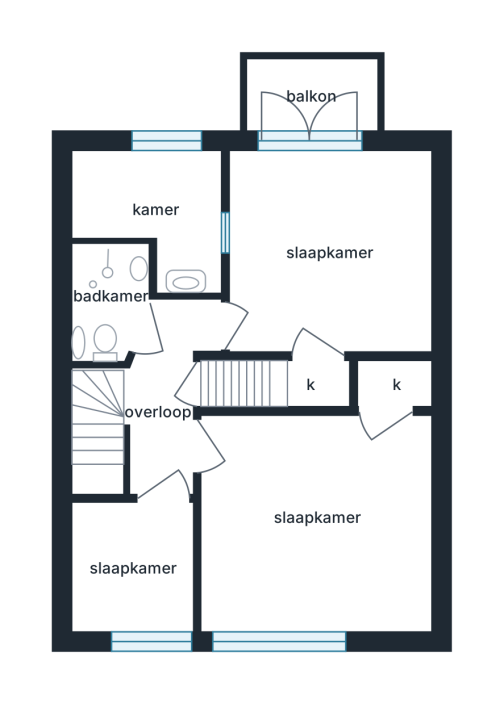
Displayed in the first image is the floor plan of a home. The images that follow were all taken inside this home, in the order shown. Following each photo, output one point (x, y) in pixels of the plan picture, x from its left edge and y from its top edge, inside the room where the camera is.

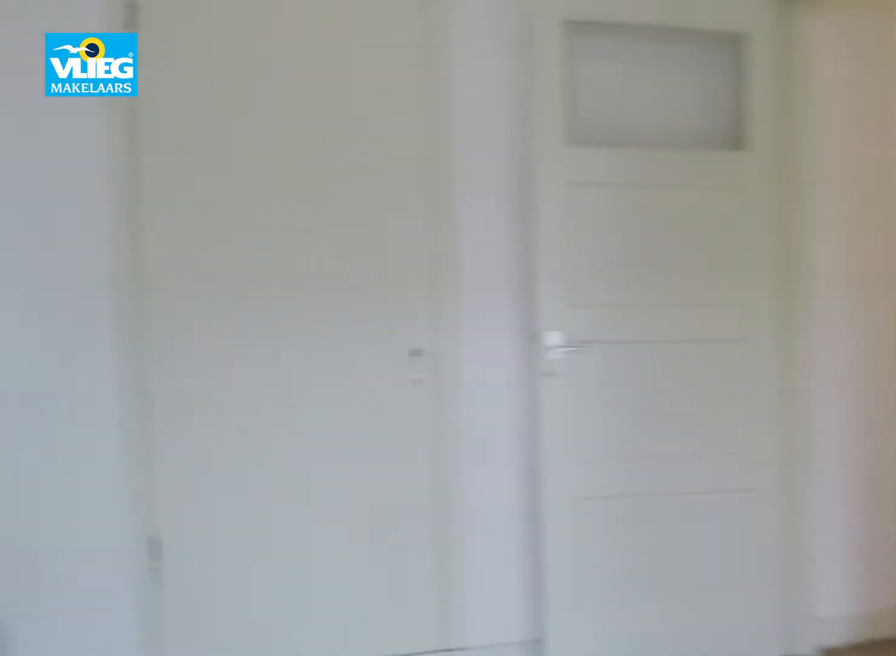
(301, 333)
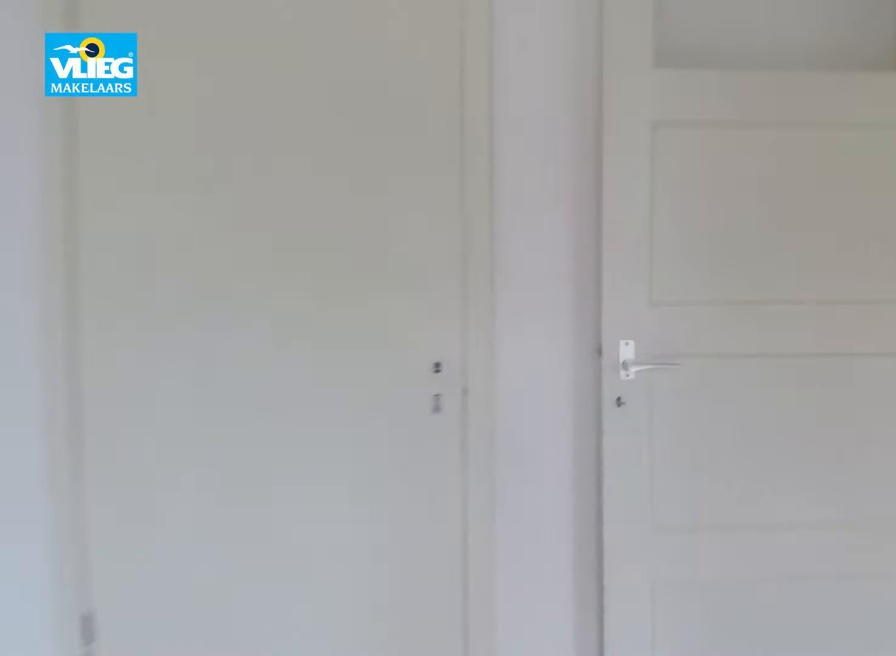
(301, 333)
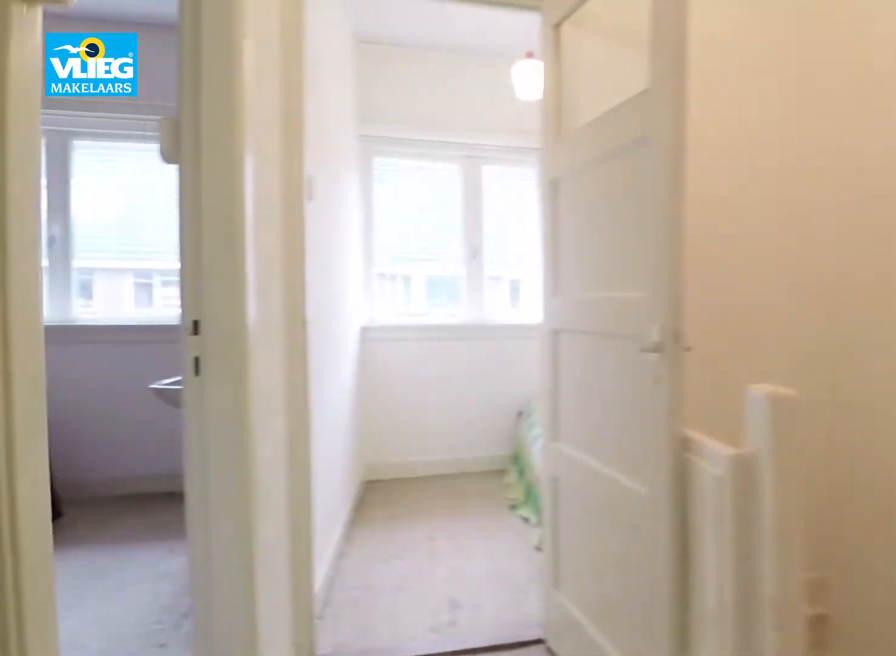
(152, 405)
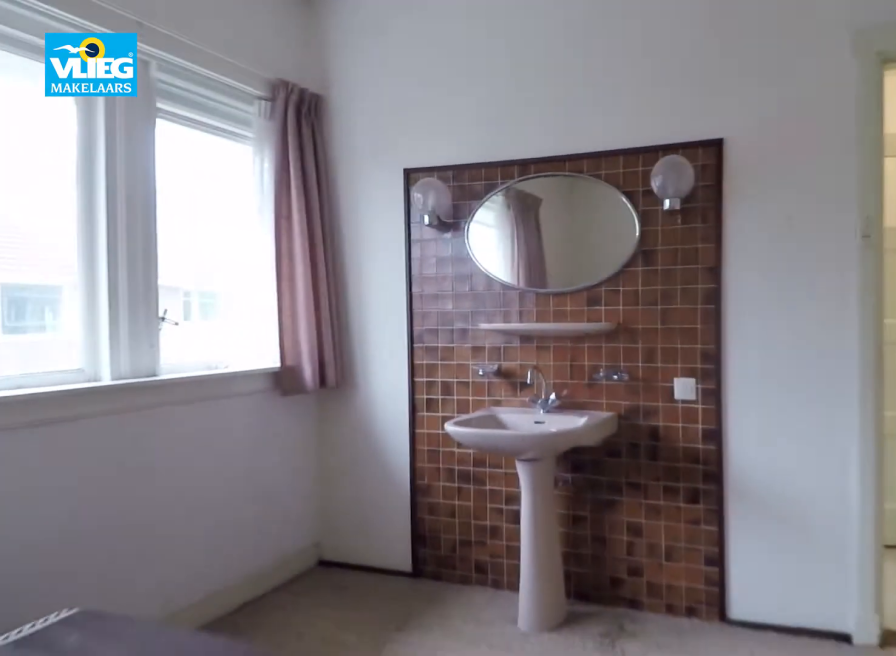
(353, 610)
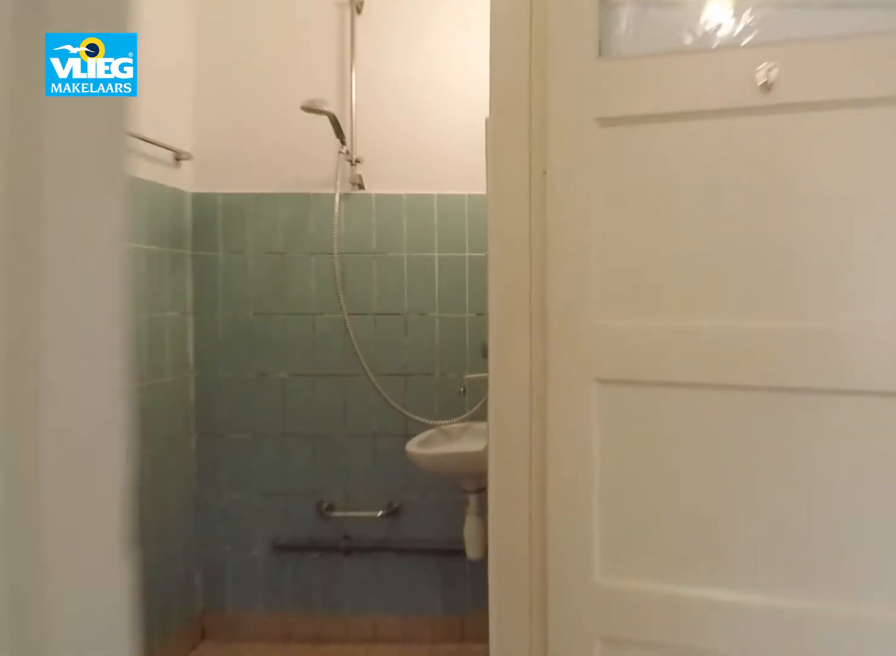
(152, 406)
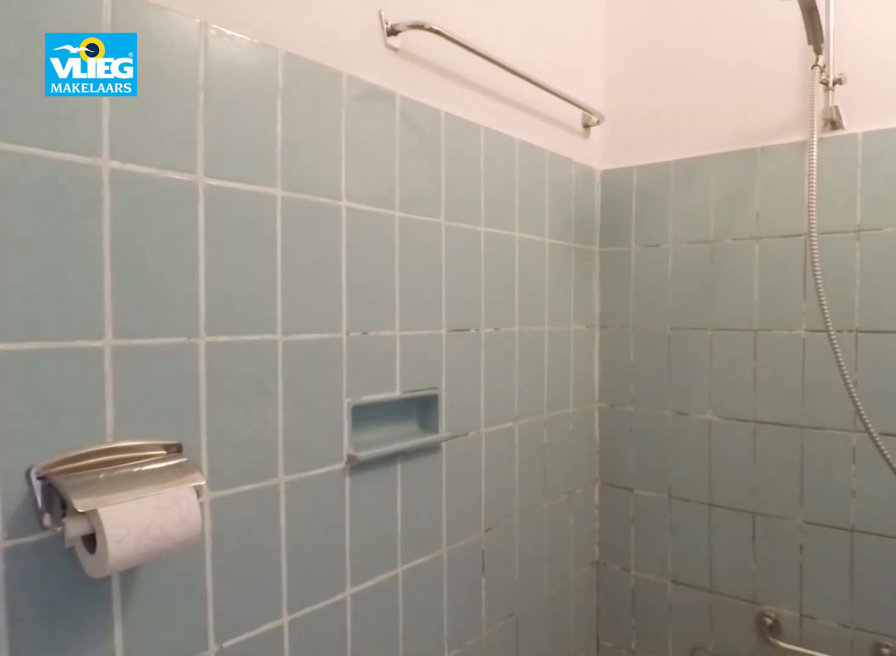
(106, 300)
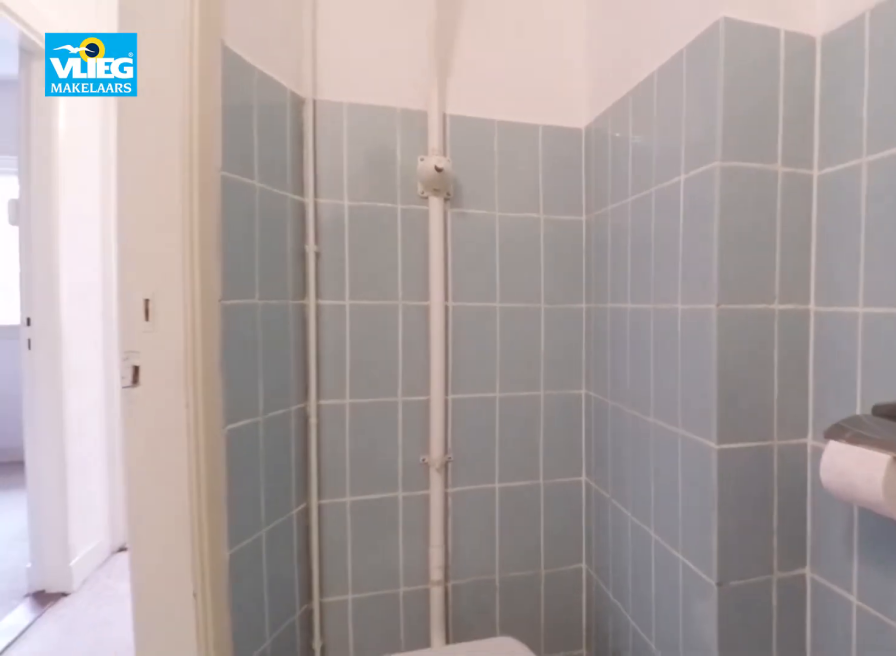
(106, 300)
